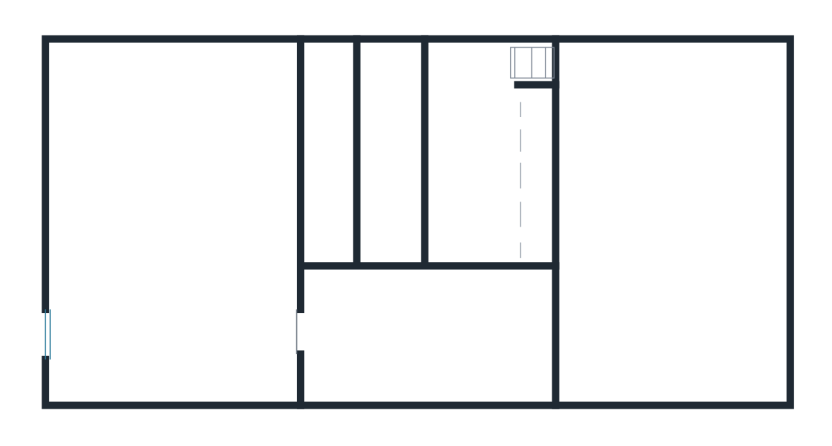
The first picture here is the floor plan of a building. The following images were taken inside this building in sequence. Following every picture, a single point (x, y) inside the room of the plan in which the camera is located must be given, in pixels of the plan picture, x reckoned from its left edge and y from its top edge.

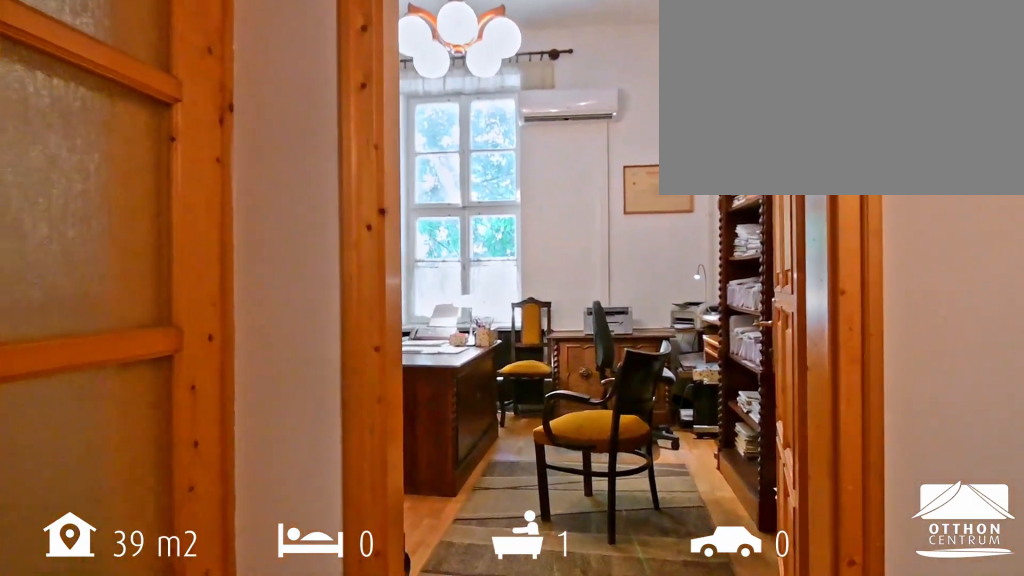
(428, 341)
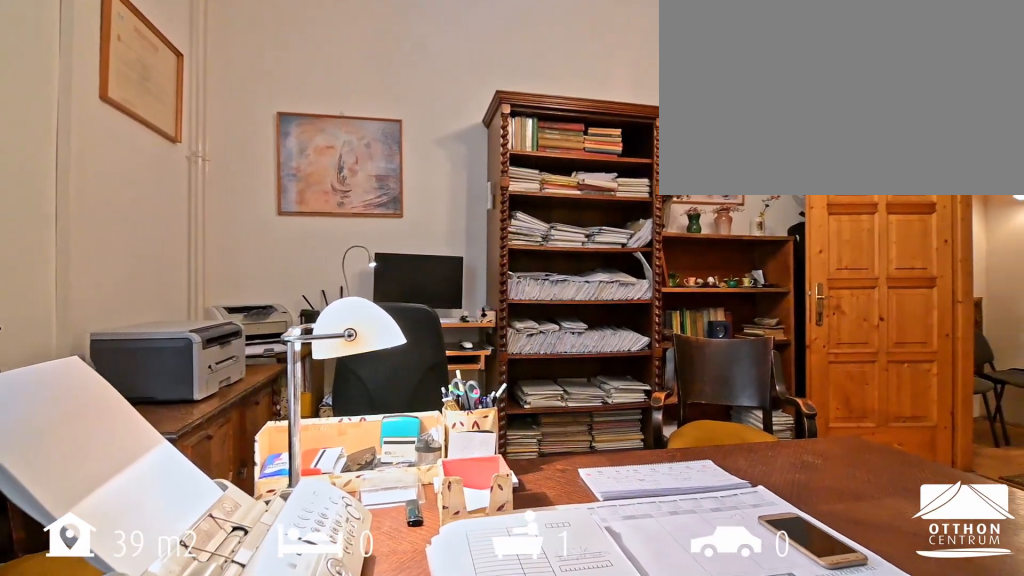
(677, 216)
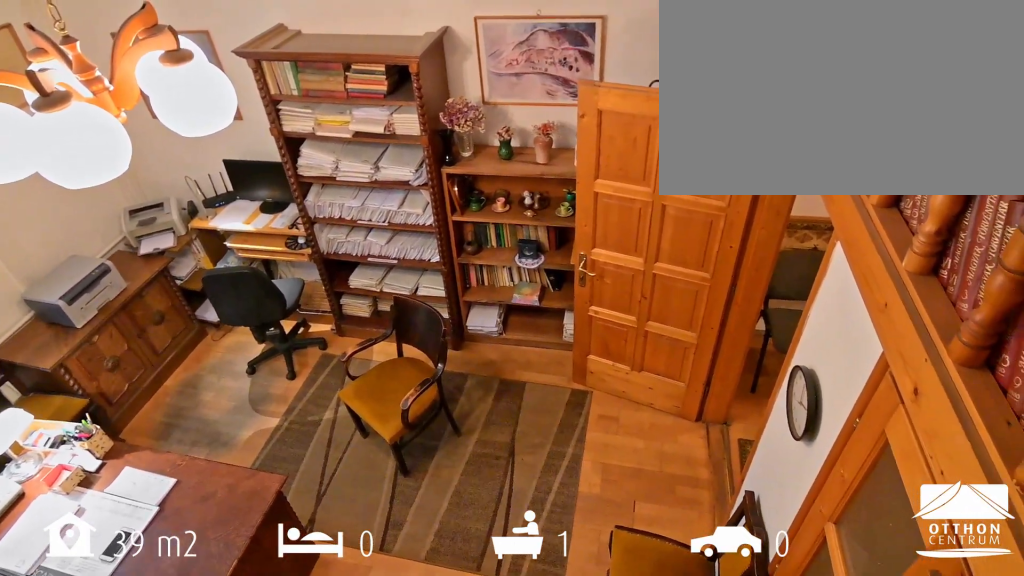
(677, 216)
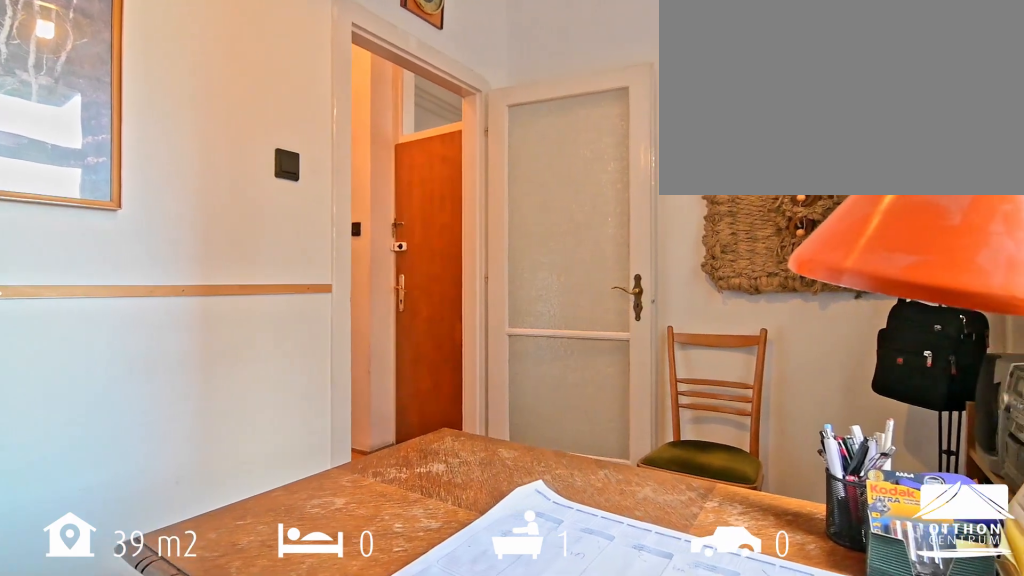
(173, 219)
